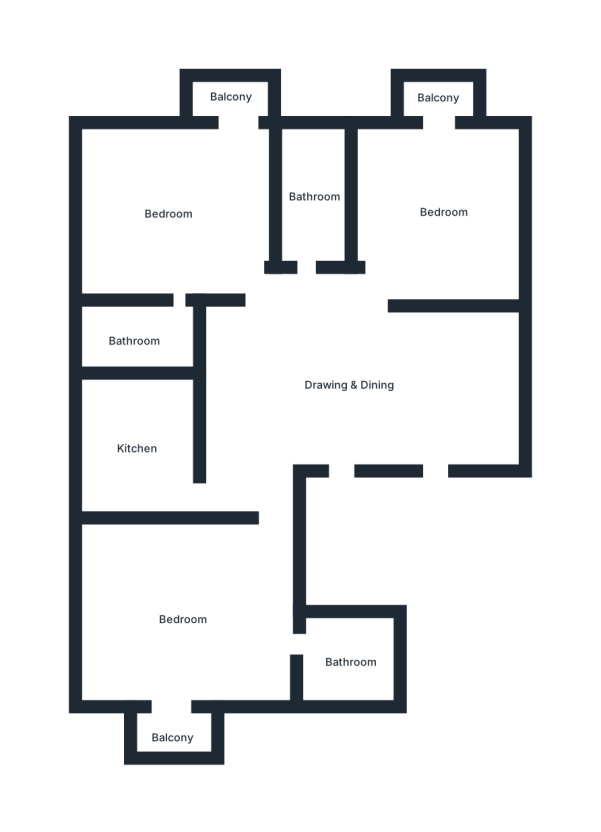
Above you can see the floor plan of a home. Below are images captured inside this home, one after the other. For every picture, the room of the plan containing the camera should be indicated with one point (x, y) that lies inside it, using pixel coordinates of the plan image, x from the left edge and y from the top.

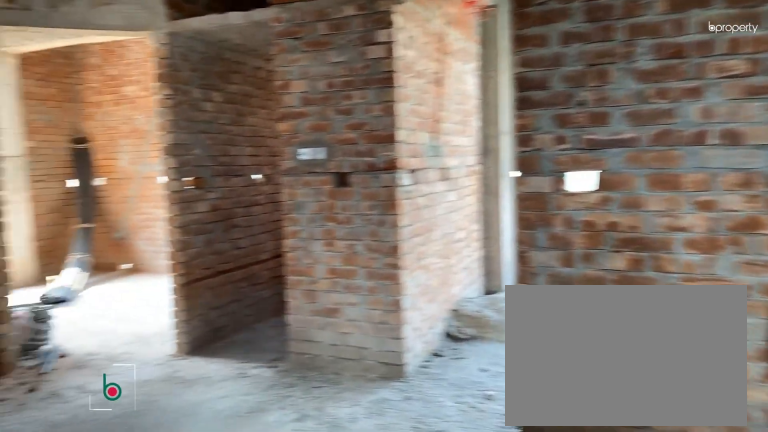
(349, 384)
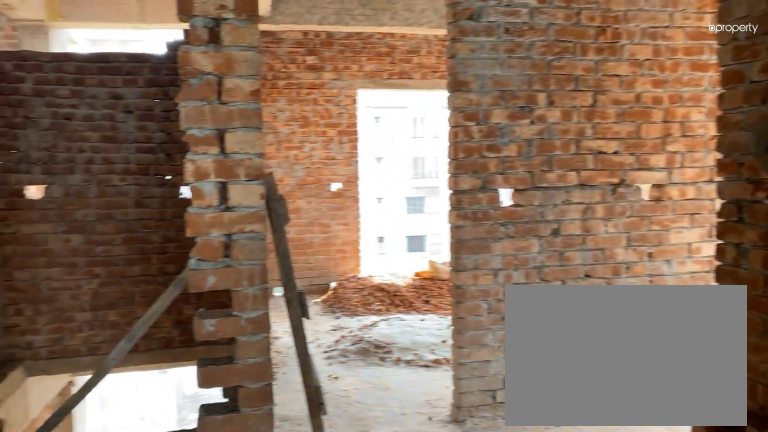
(349, 384)
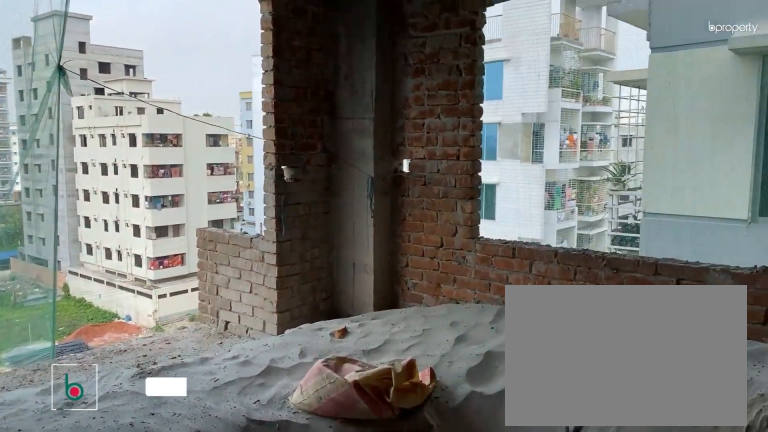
(444, 214)
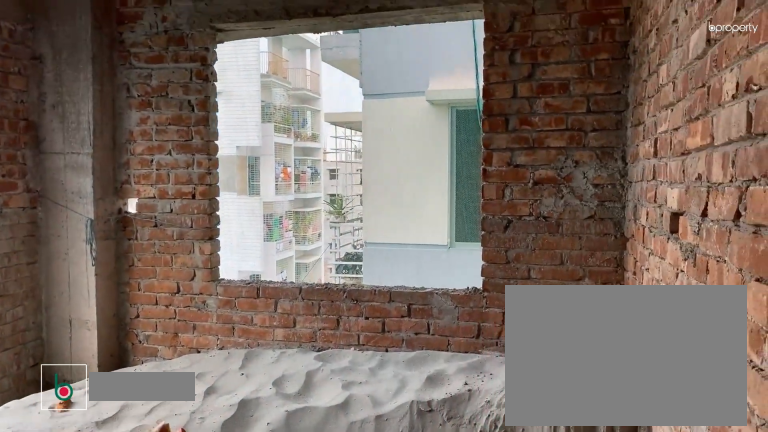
(444, 214)
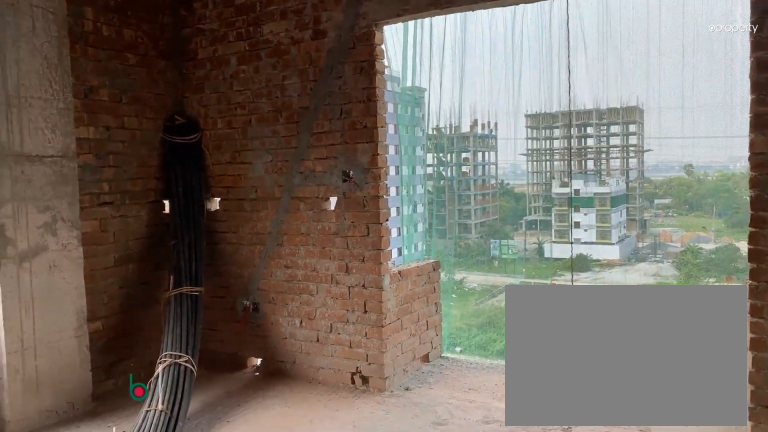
(173, 217)
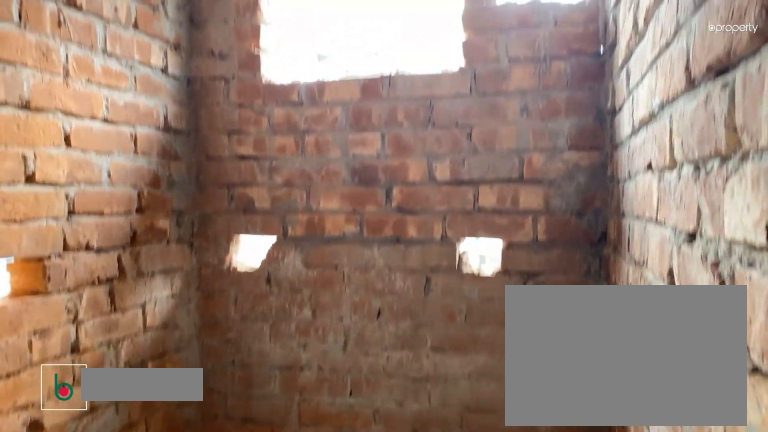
(135, 339)
